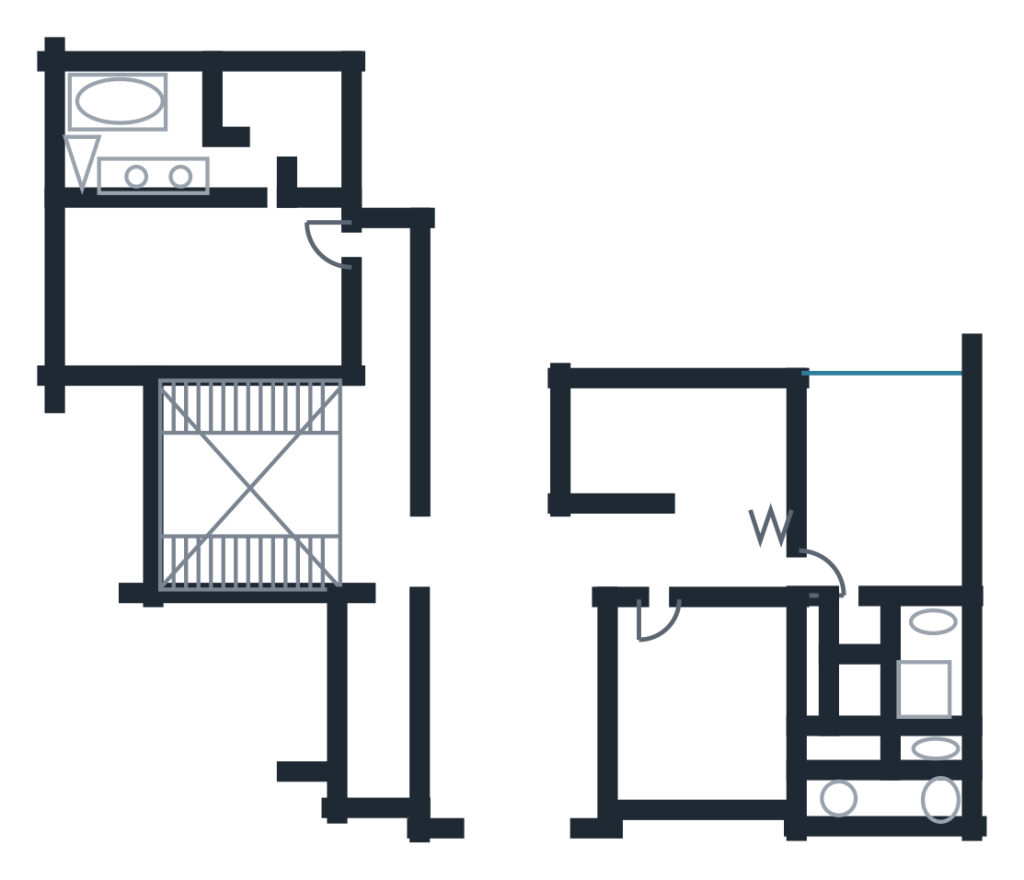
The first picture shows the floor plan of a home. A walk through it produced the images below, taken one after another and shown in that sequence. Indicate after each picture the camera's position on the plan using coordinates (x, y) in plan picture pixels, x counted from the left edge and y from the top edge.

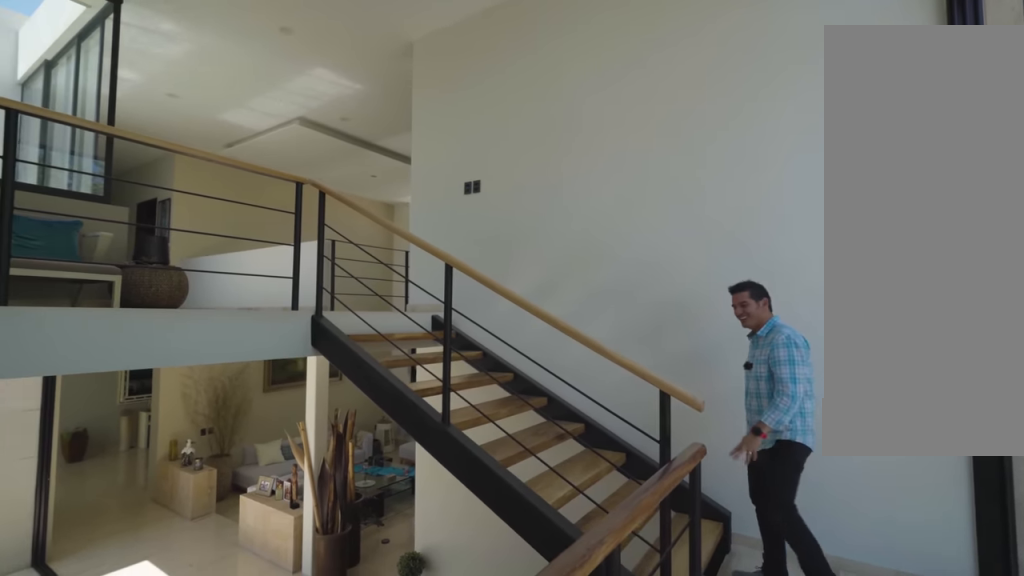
(191, 414)
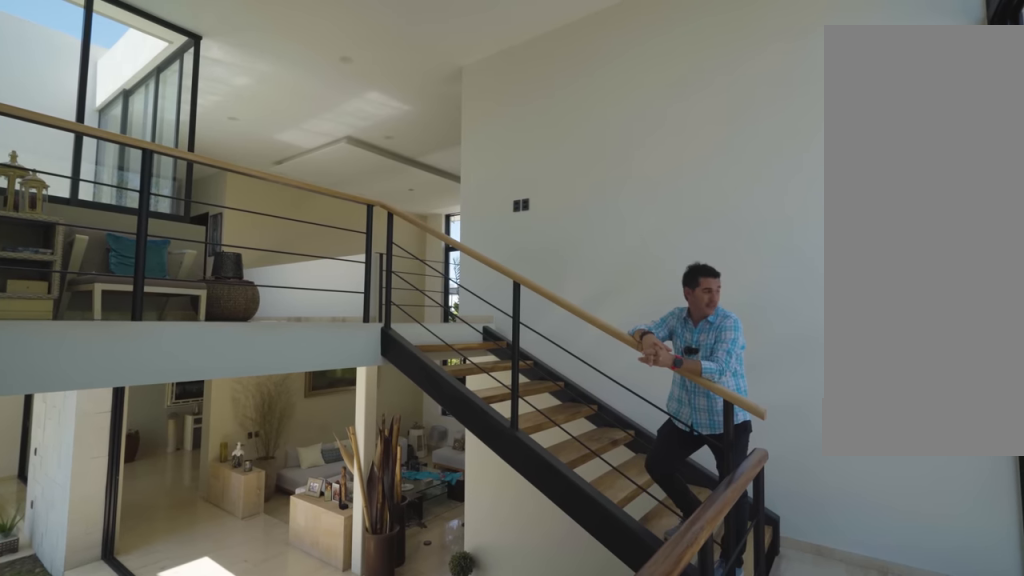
(185, 417)
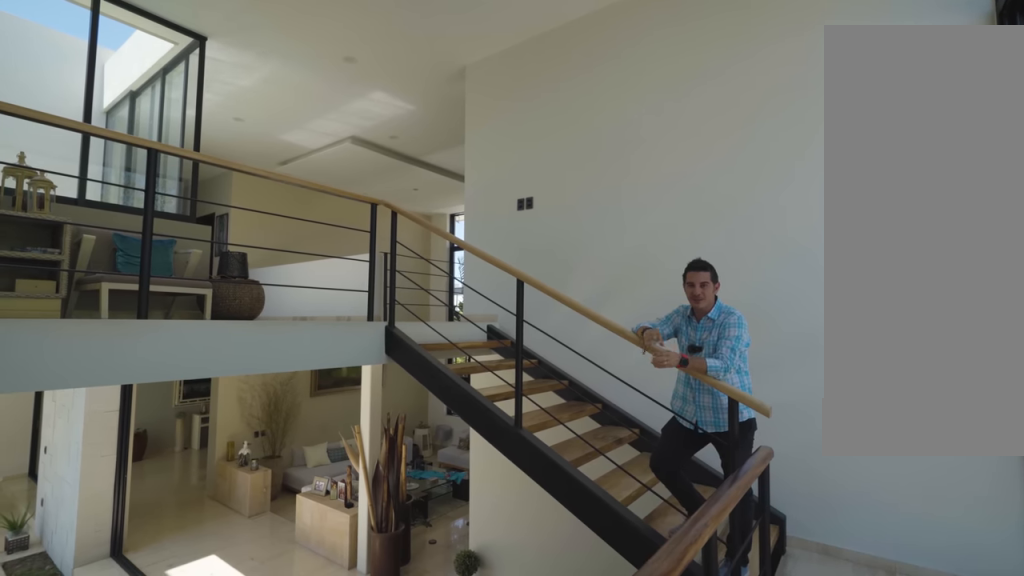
(183, 417)
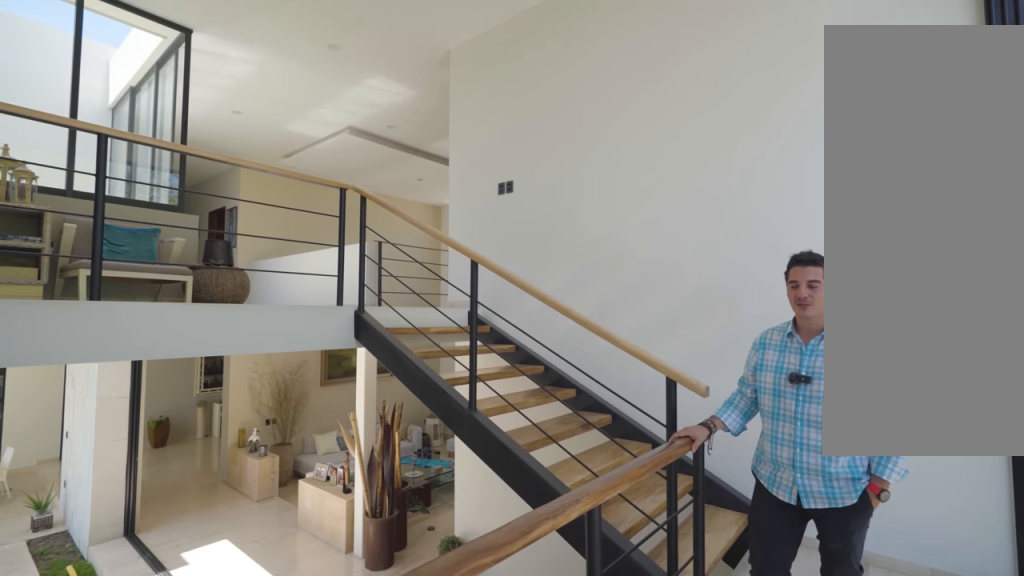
(186, 421)
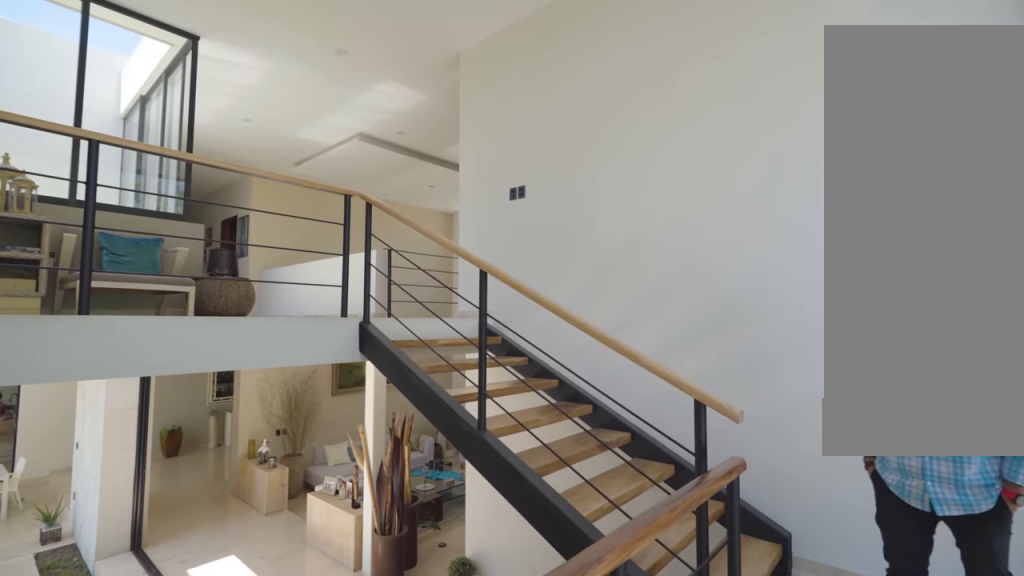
(186, 421)
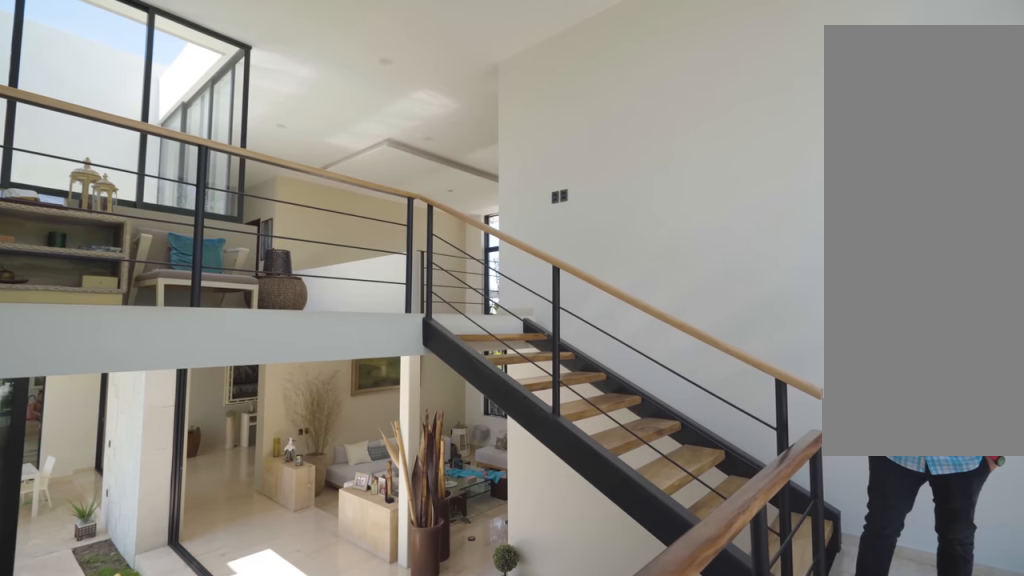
(202, 402)
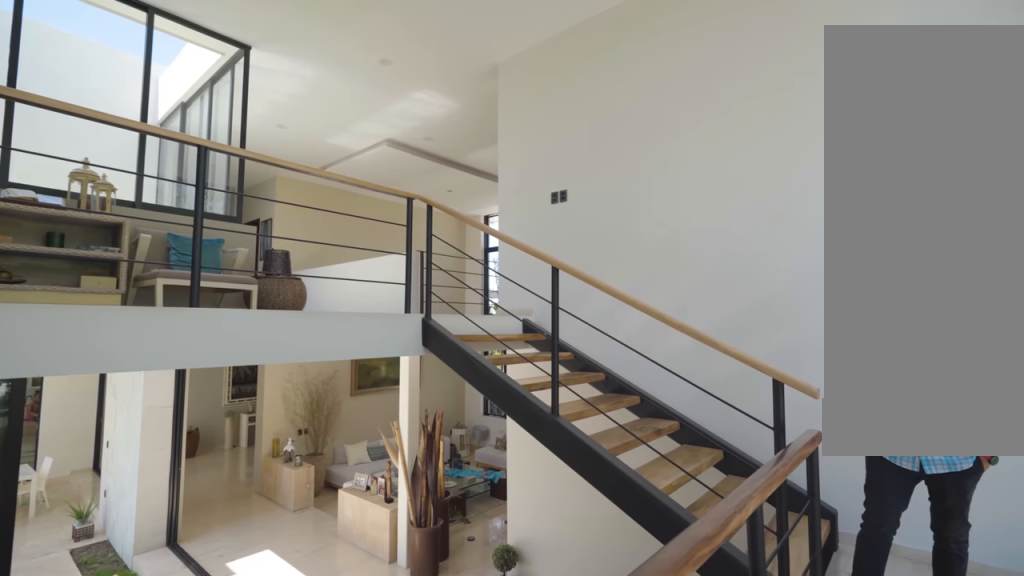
(202, 402)
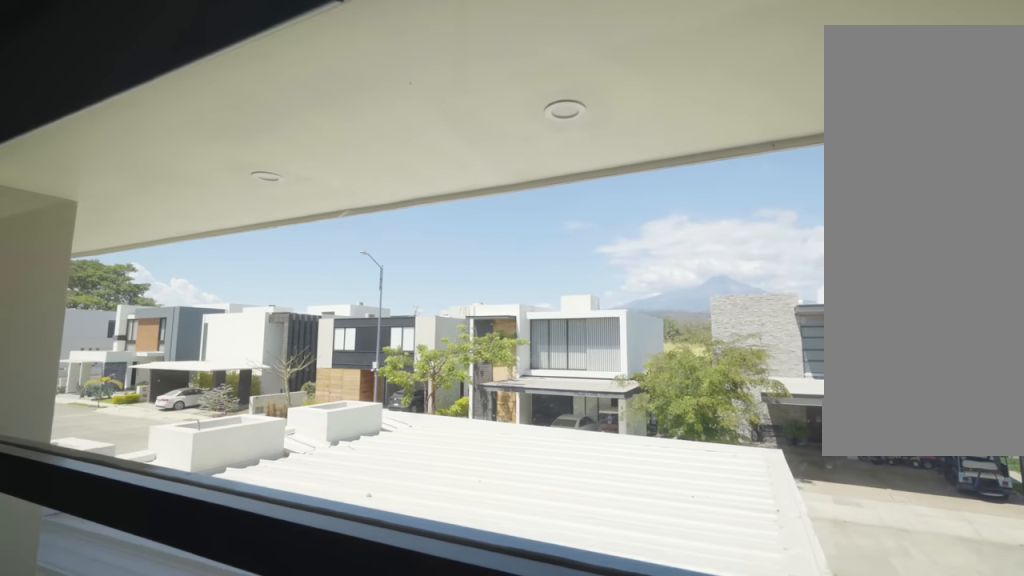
(703, 782)
